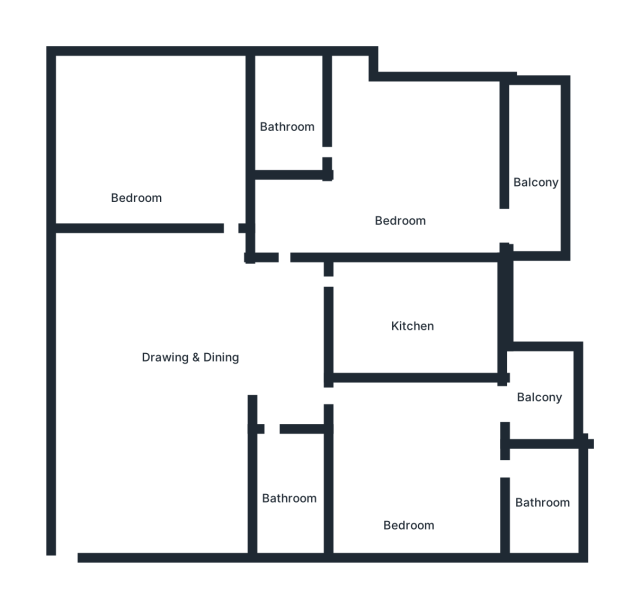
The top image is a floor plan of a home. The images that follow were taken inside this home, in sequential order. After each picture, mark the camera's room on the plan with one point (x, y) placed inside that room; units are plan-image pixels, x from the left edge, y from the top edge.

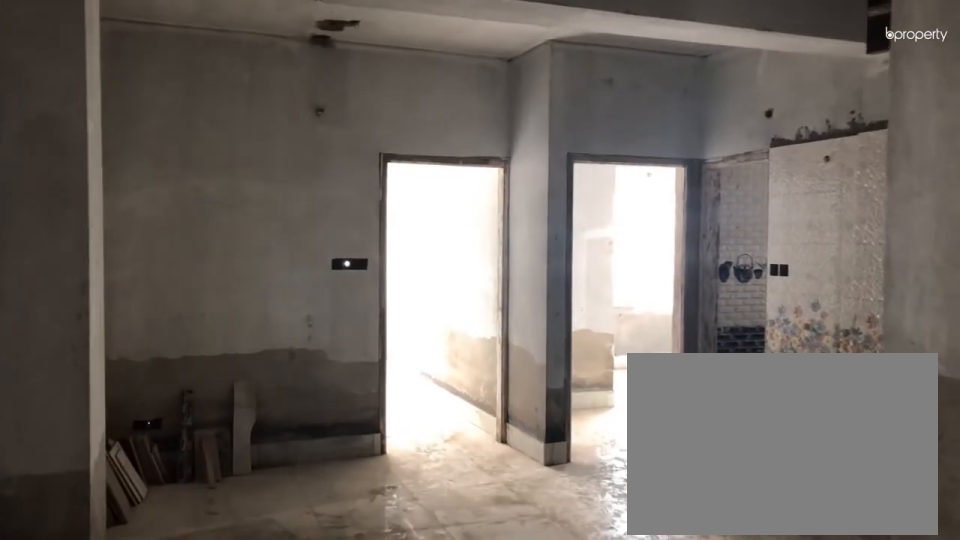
(84, 531)
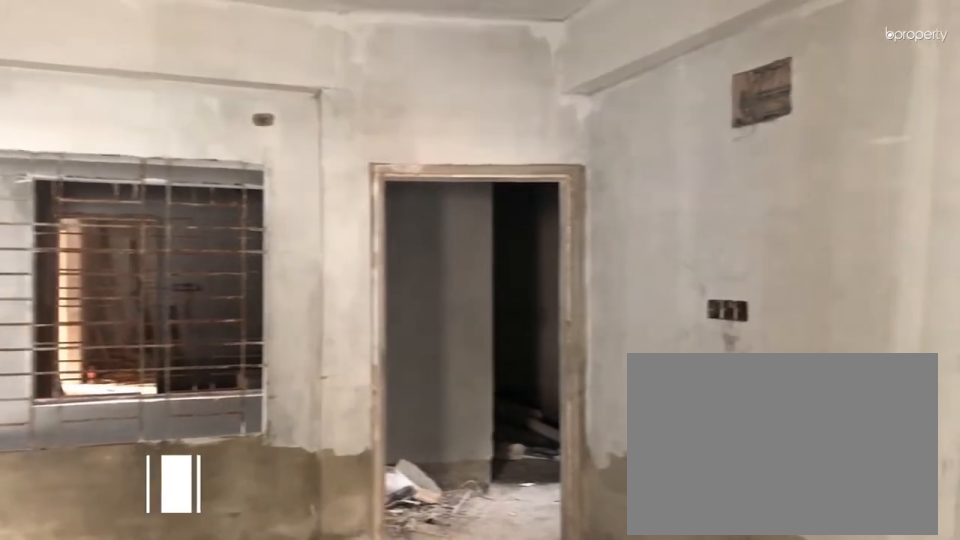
(192, 347)
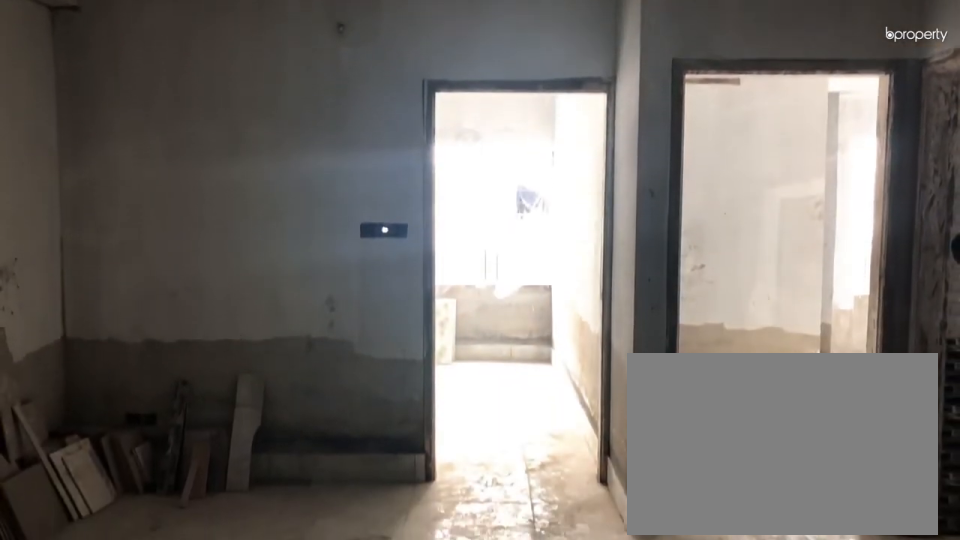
(191, 346)
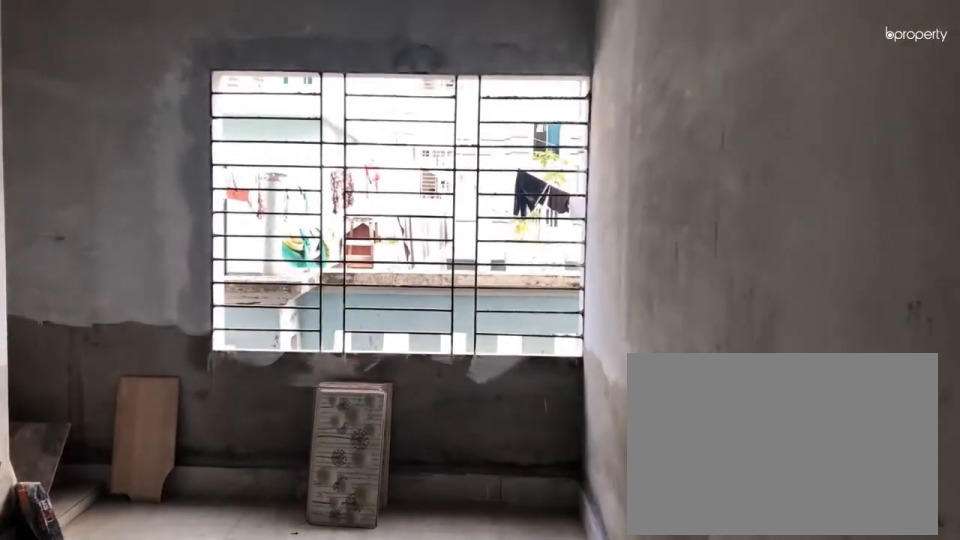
(218, 187)
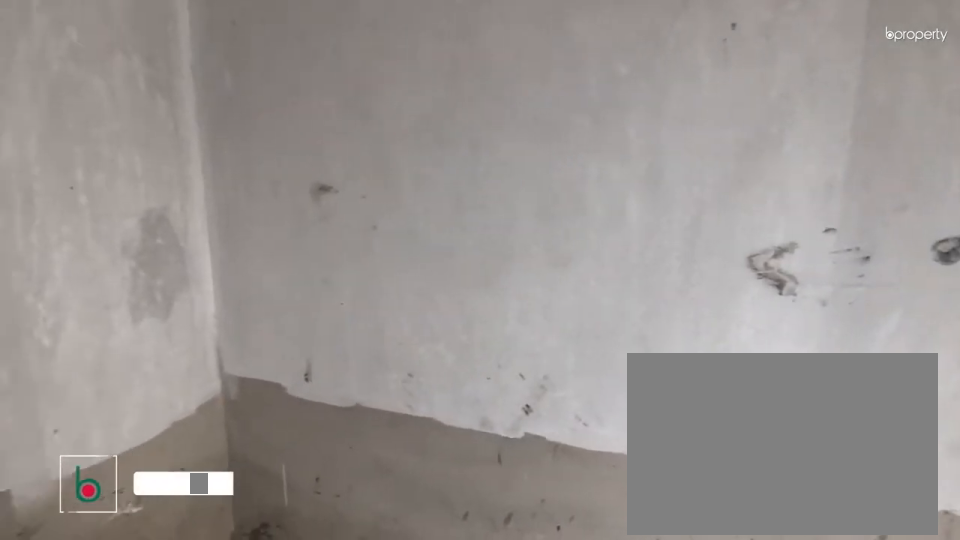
(134, 142)
